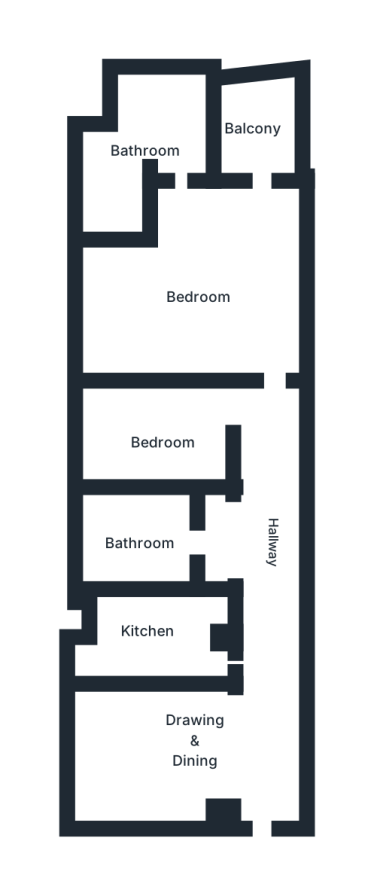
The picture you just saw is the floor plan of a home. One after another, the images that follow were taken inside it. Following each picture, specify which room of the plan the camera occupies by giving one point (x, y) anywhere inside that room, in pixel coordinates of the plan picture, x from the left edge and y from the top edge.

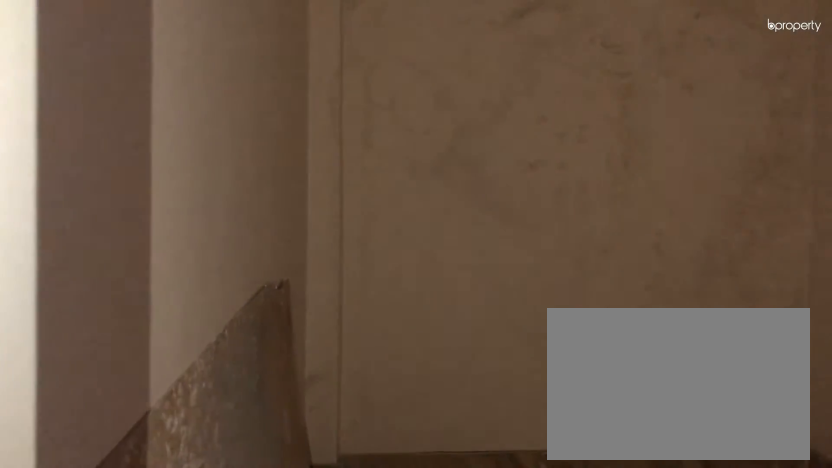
(194, 732)
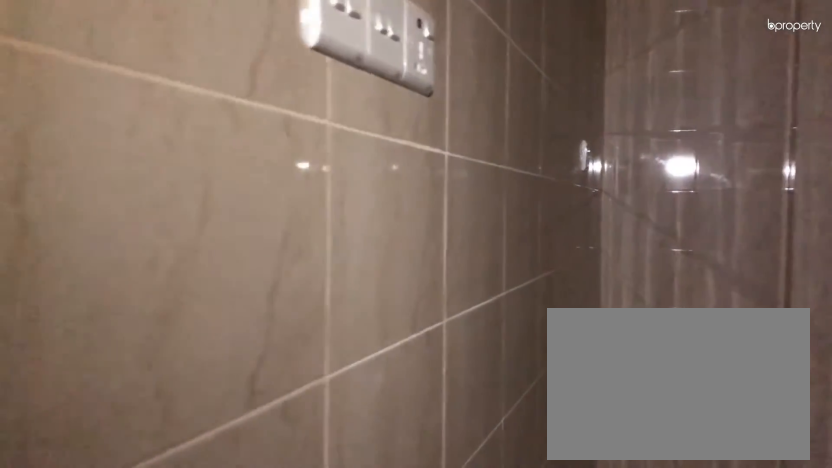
(153, 634)
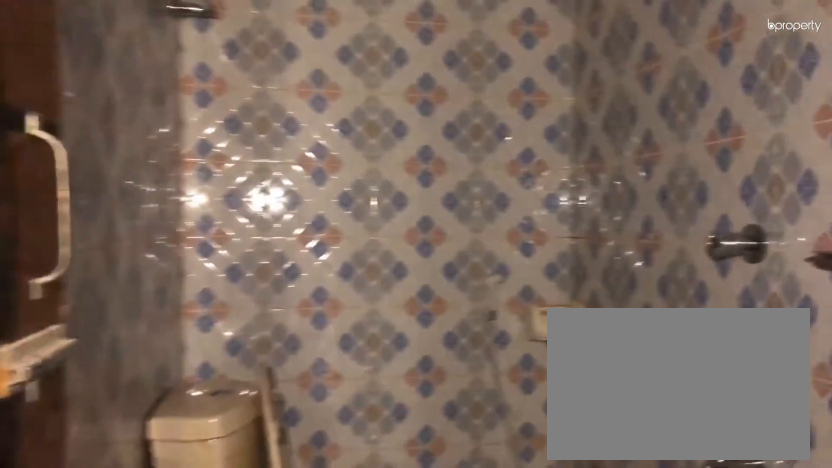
(139, 541)
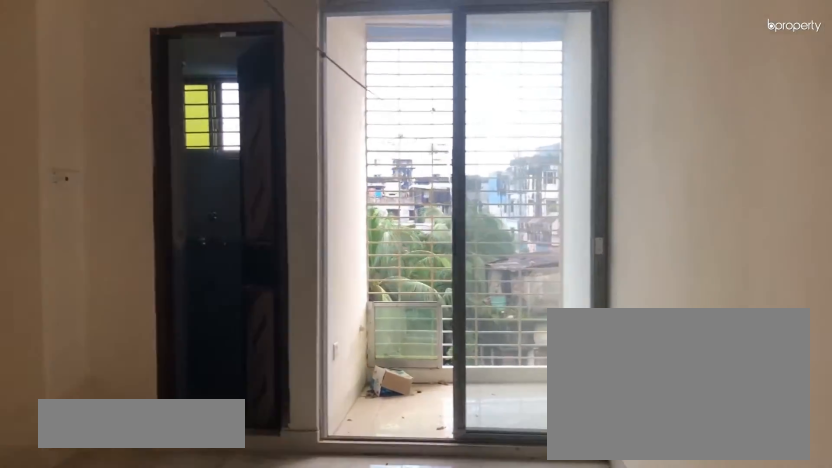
(197, 295)
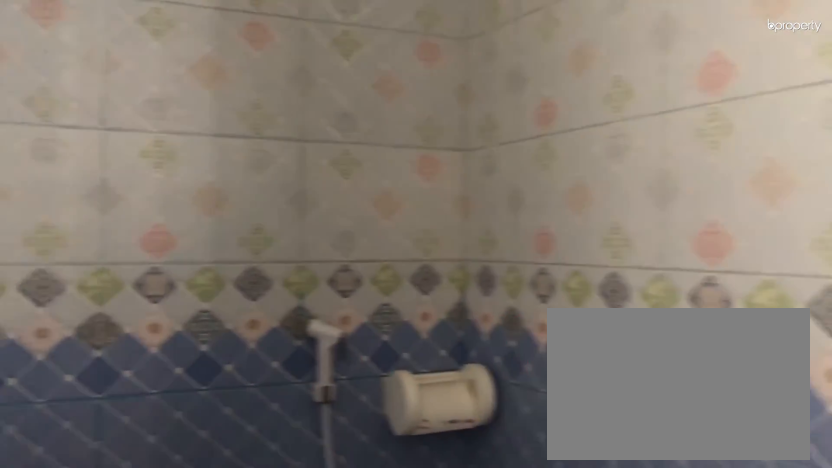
(166, 135)
